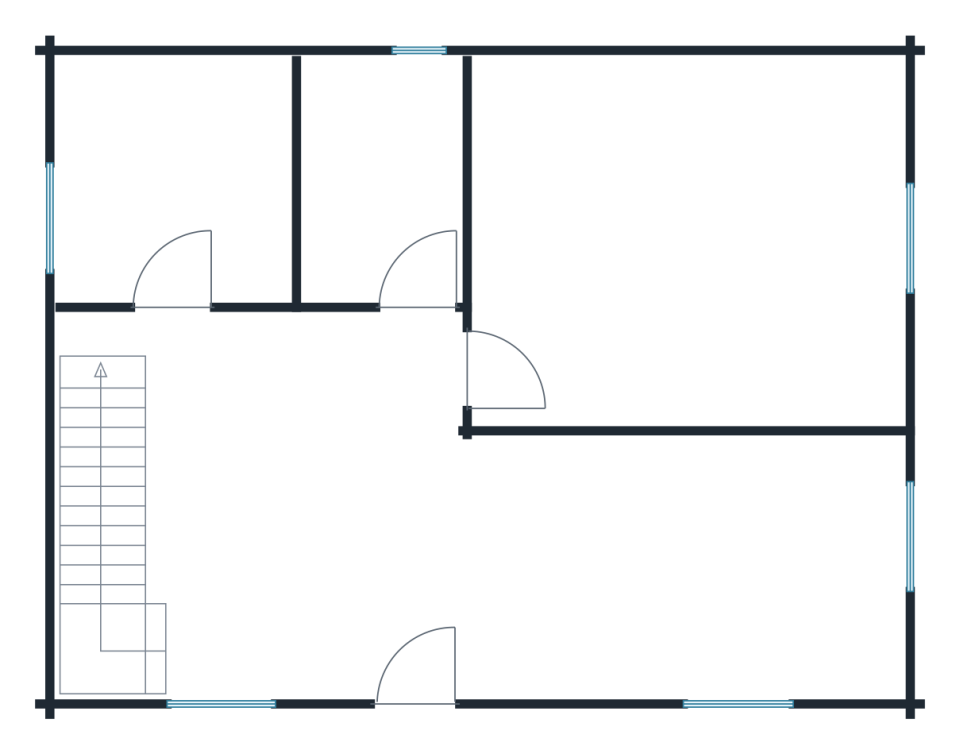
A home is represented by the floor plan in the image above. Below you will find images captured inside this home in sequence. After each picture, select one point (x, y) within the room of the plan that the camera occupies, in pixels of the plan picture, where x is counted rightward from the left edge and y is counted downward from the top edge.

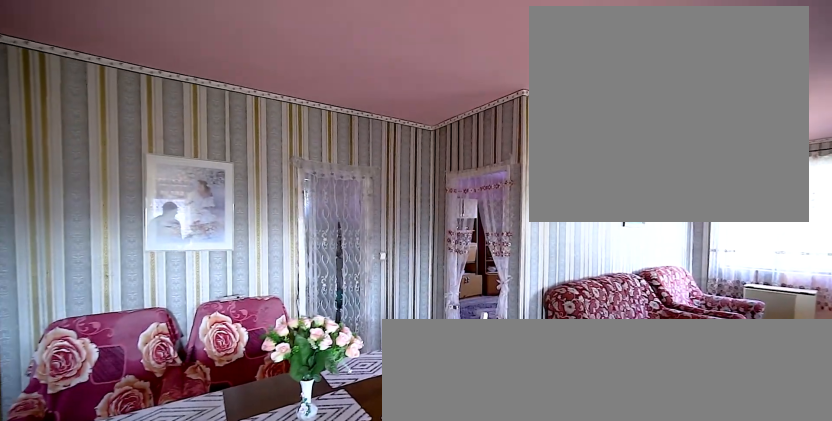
(407, 542)
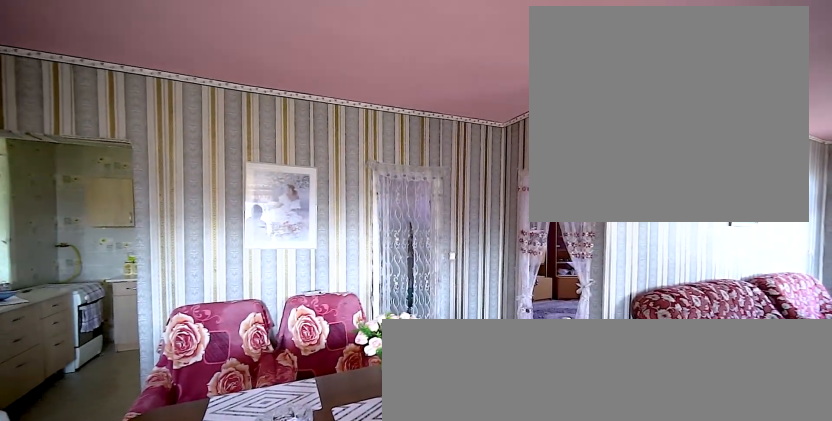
(407, 542)
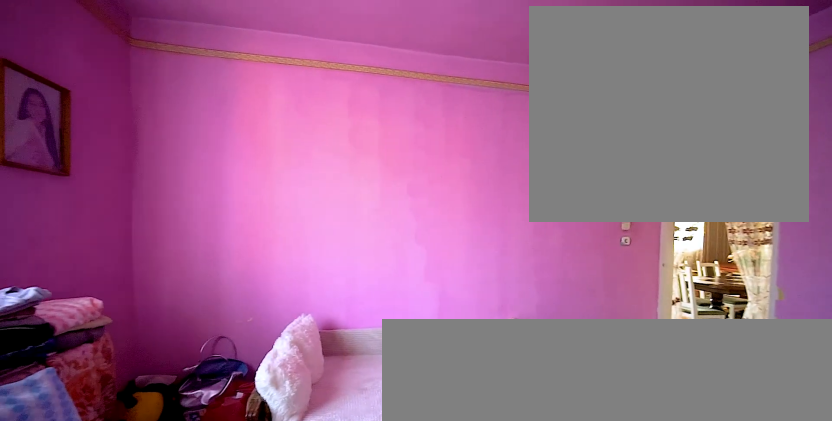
(695, 258)
